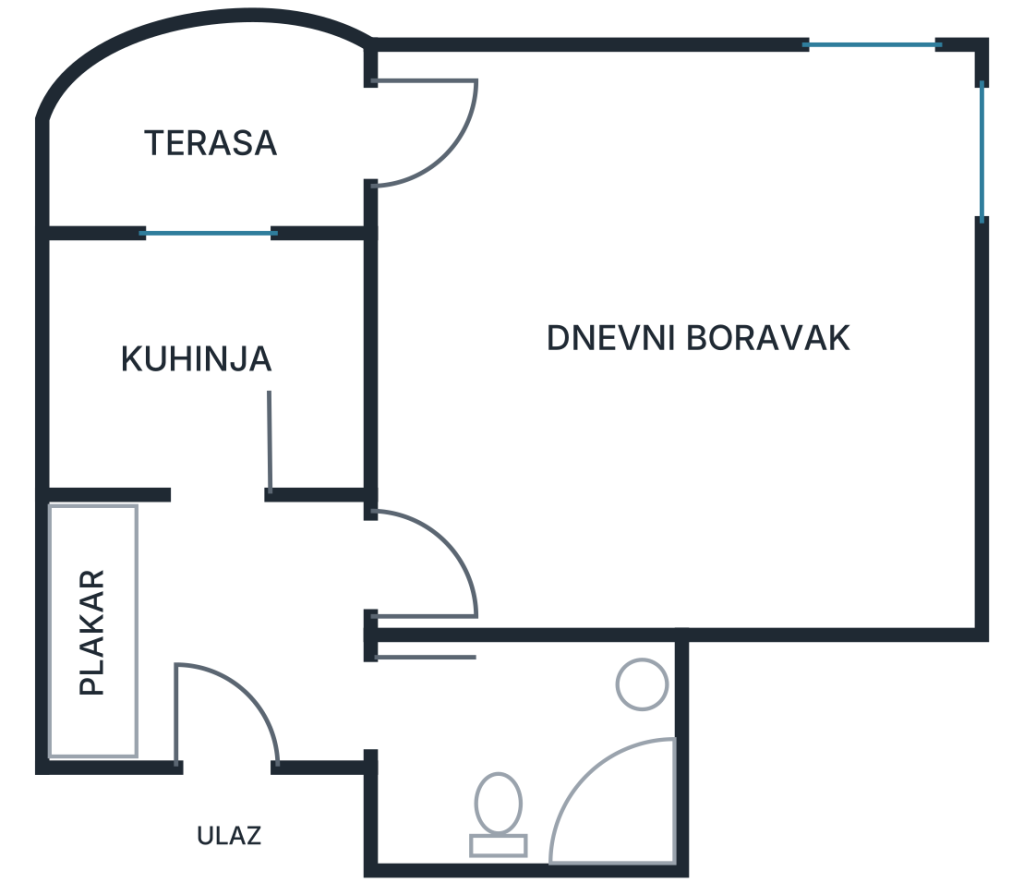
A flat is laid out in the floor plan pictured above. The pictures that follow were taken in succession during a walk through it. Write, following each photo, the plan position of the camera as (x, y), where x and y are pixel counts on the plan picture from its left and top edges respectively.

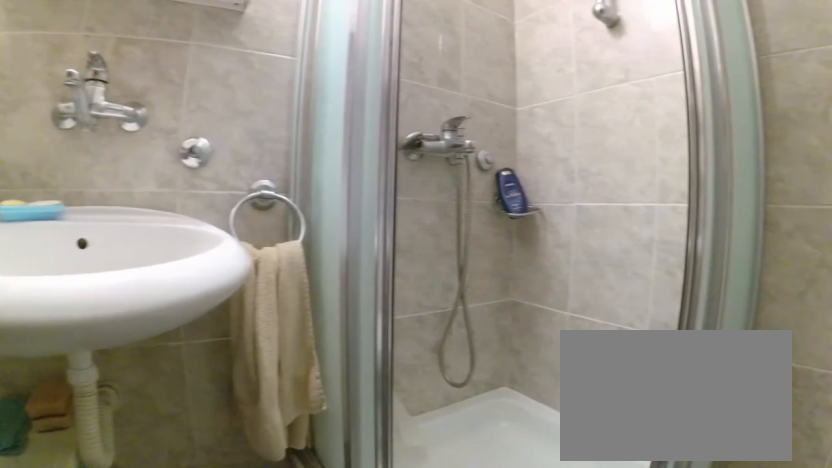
(585, 668)
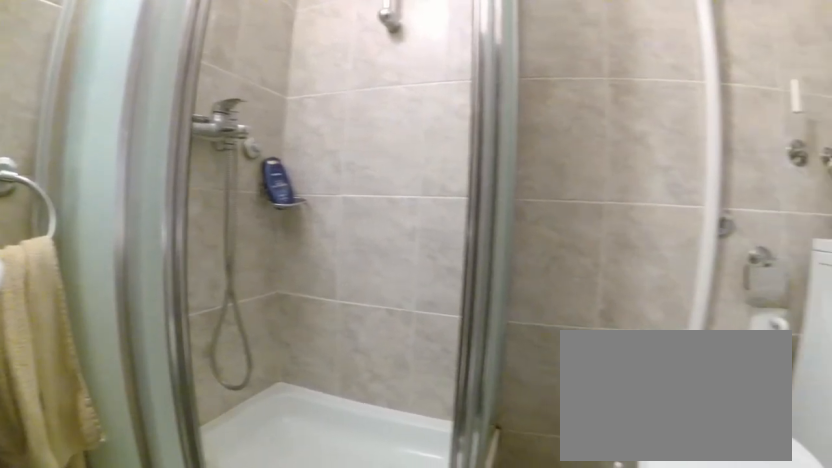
(601, 654)
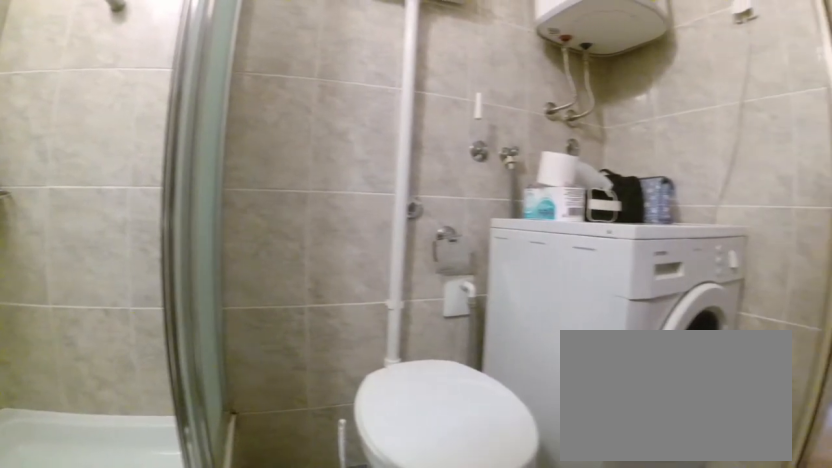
(630, 654)
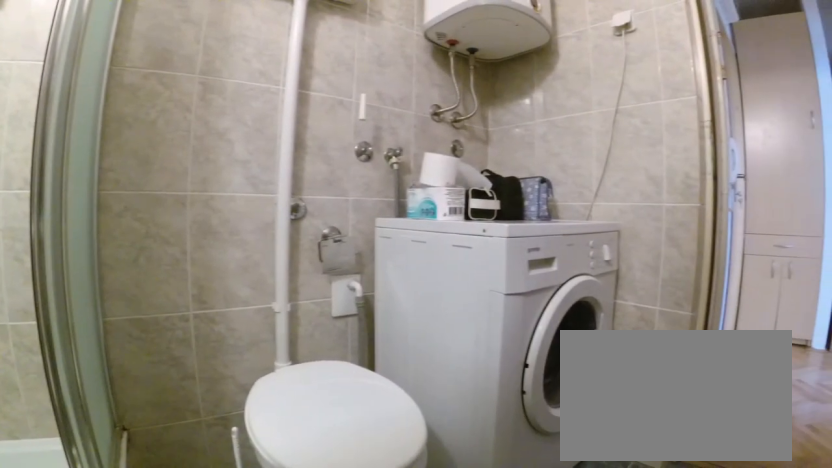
(643, 663)
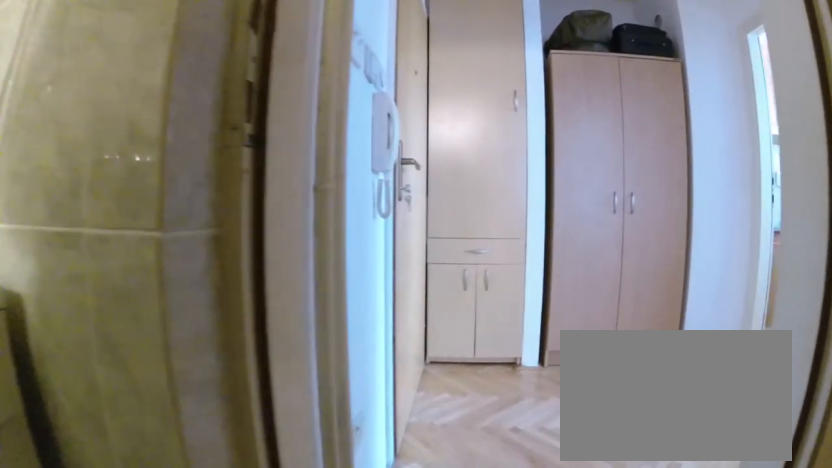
(474, 686)
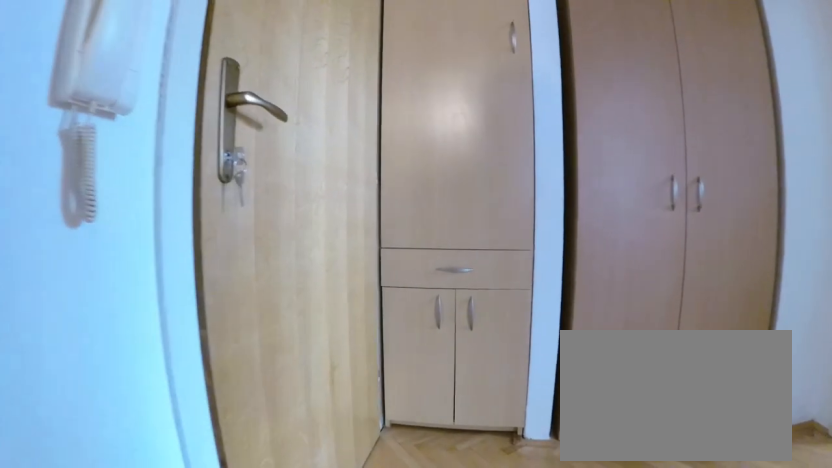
(349, 687)
